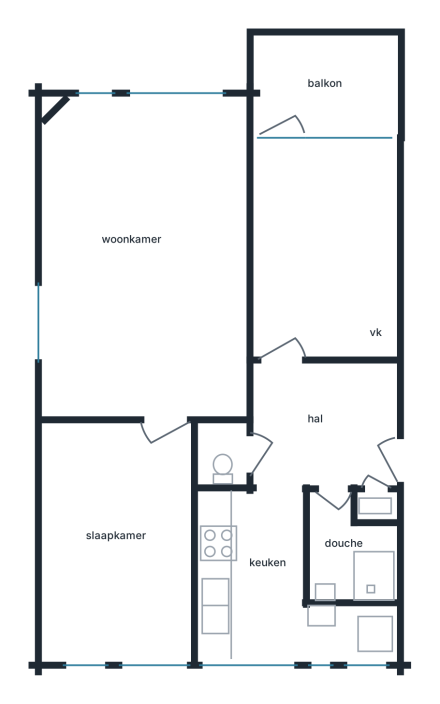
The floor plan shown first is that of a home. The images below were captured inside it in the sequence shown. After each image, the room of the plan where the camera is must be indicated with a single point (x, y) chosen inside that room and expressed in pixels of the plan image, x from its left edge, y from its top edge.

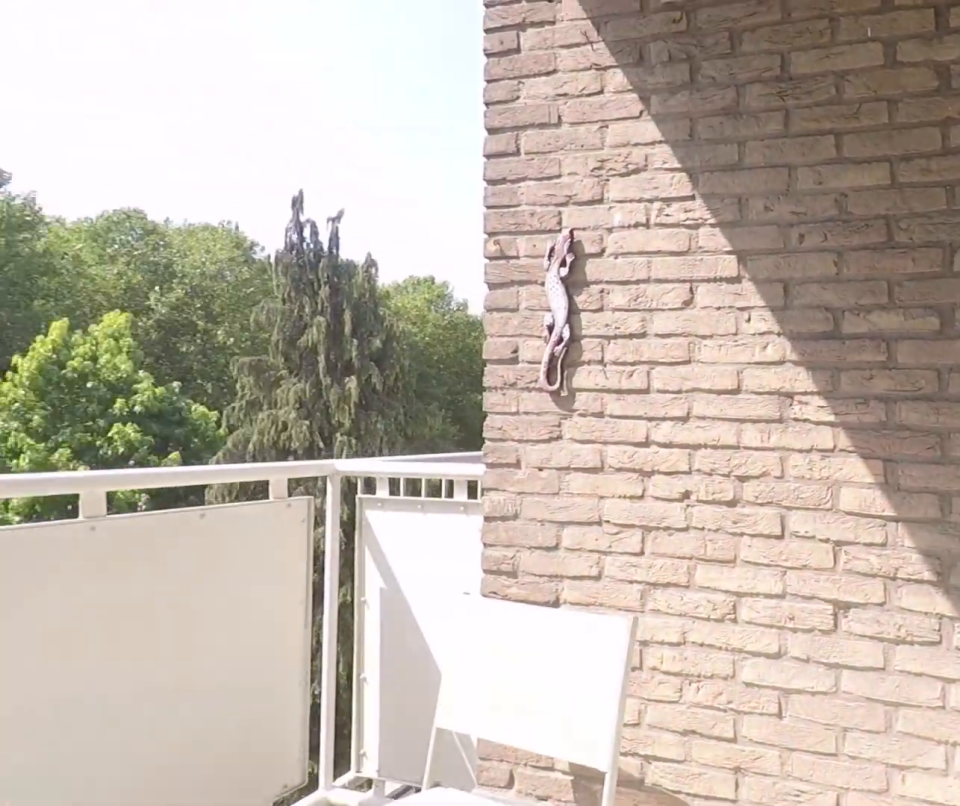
(325, 82)
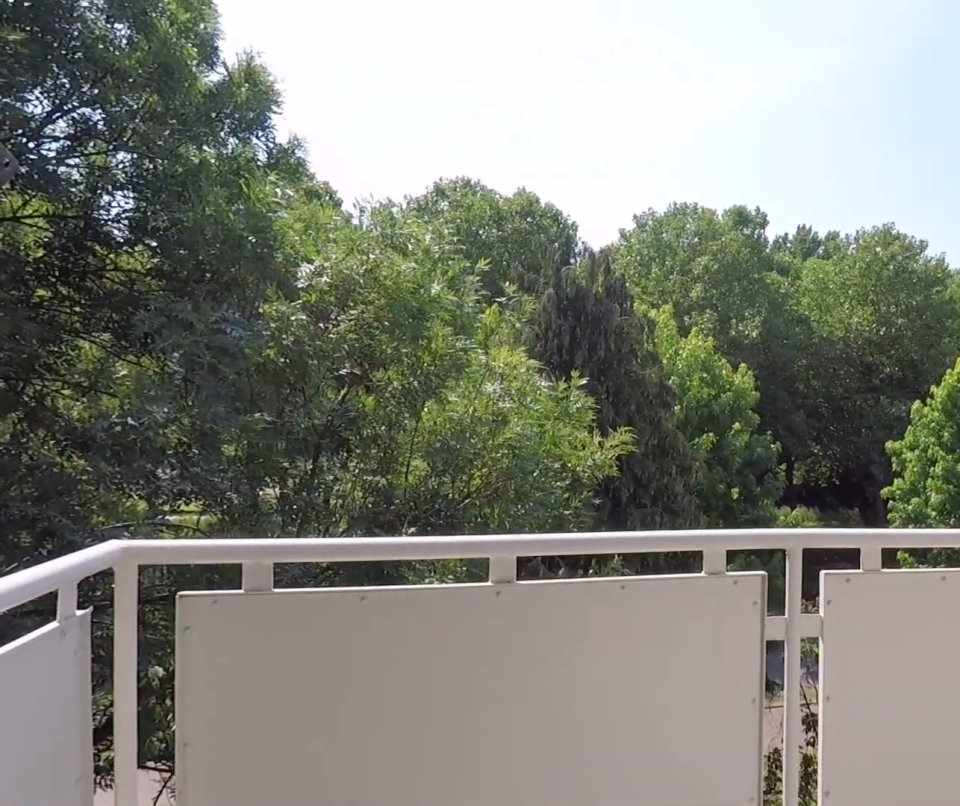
(325, 82)
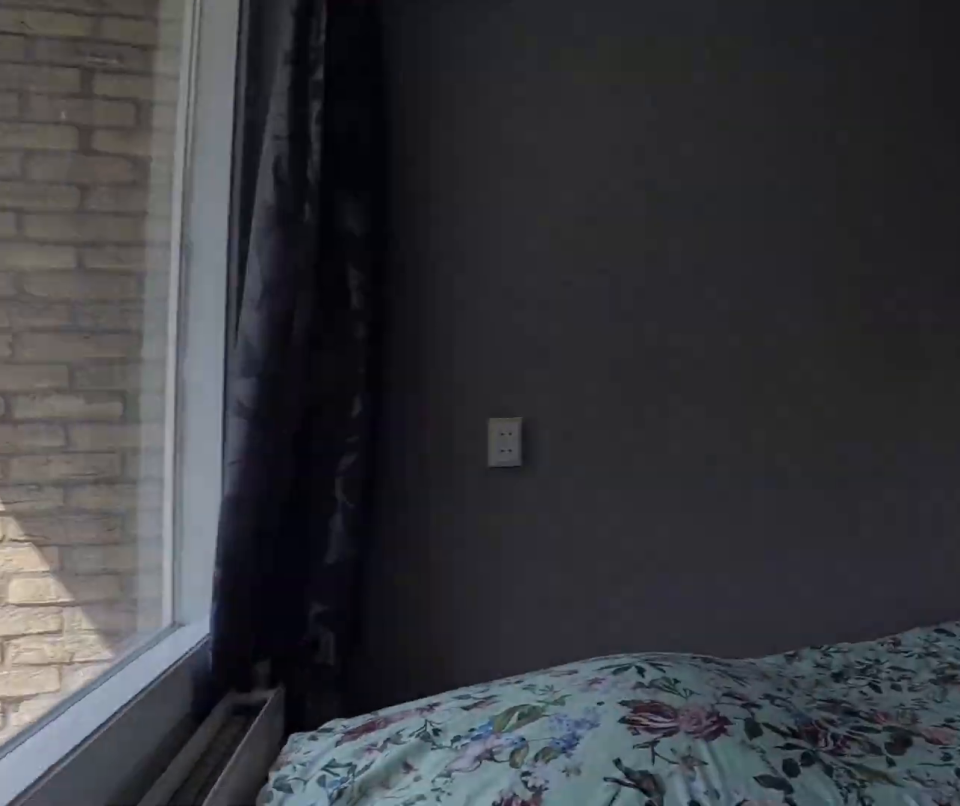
(323, 252)
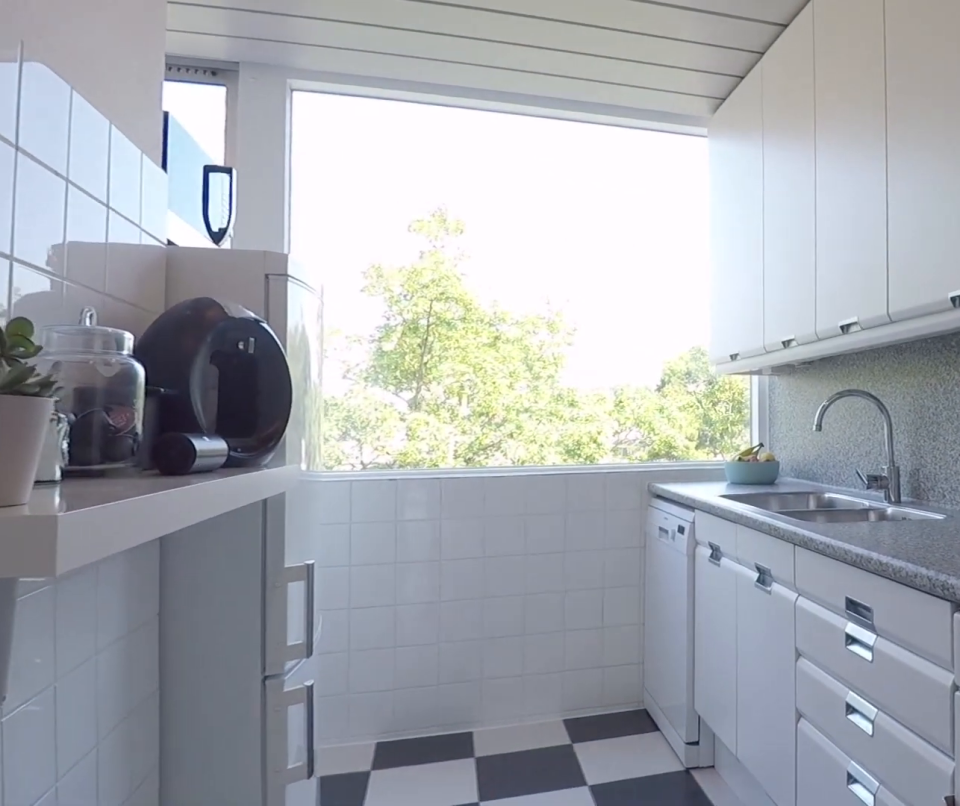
(271, 588)
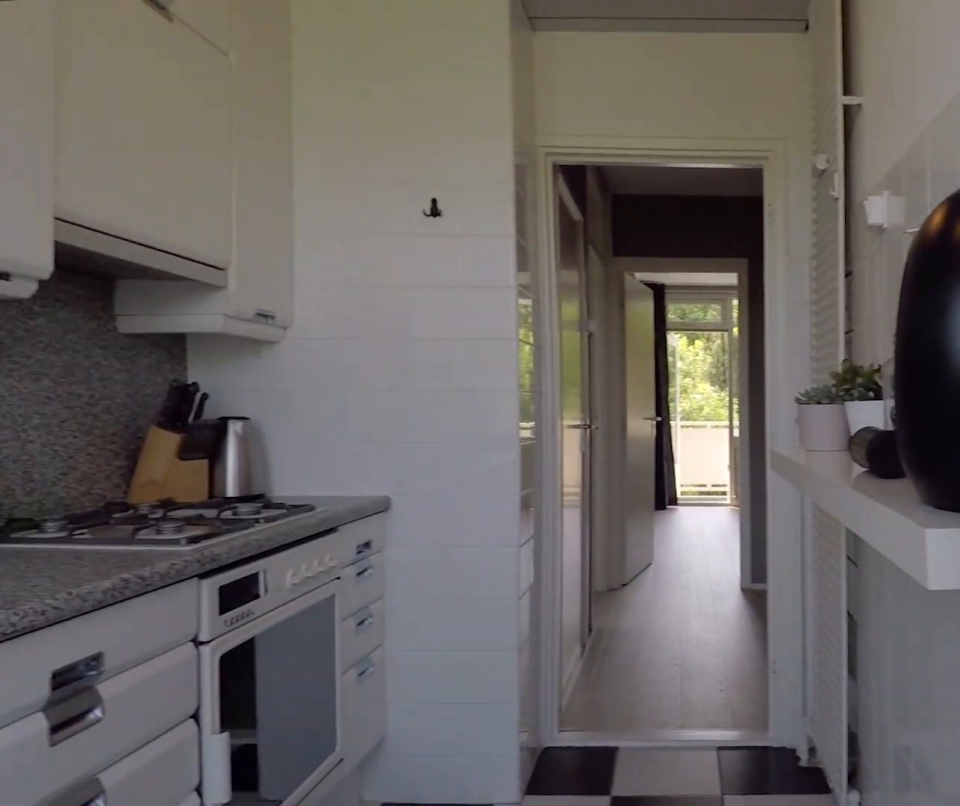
(271, 588)
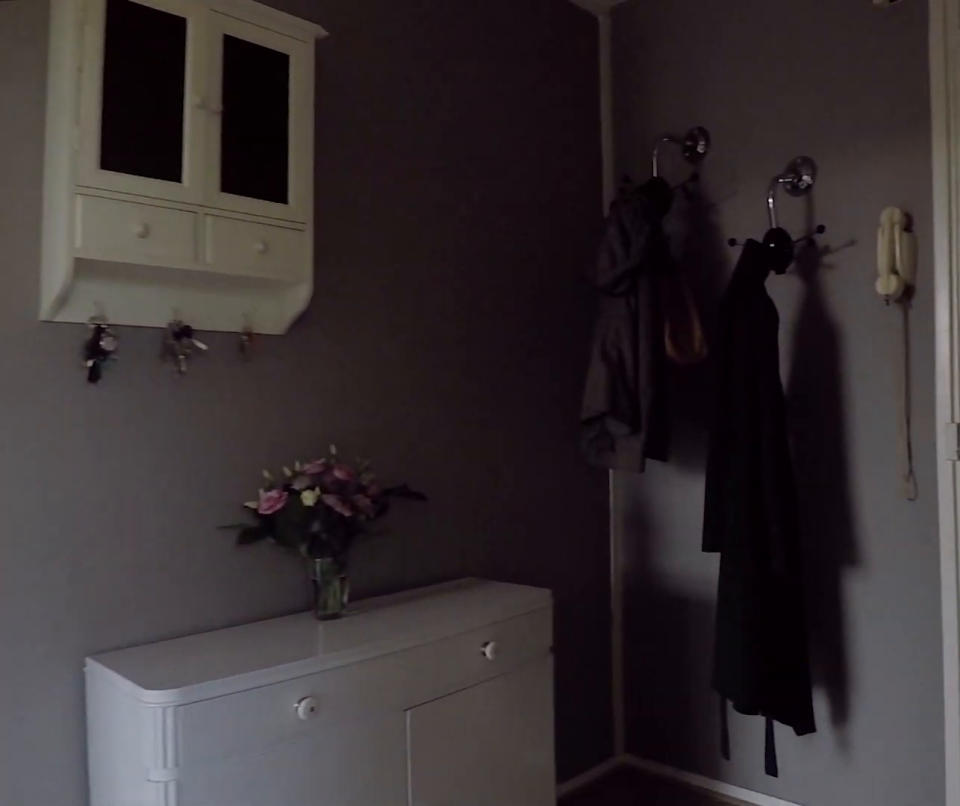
(324, 425)
